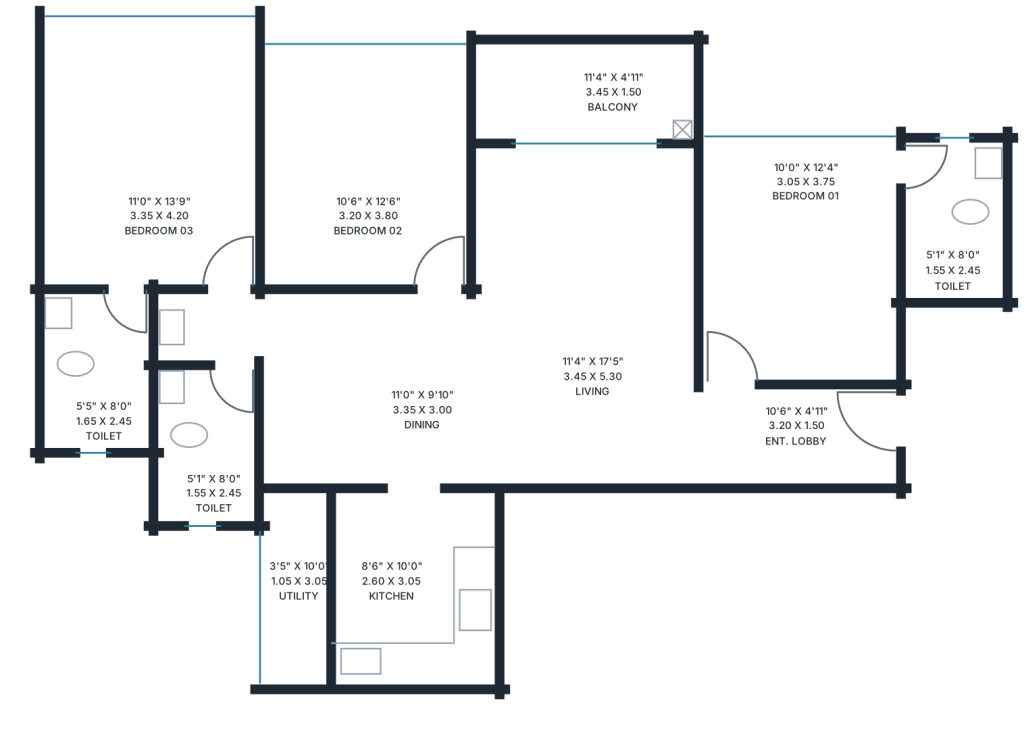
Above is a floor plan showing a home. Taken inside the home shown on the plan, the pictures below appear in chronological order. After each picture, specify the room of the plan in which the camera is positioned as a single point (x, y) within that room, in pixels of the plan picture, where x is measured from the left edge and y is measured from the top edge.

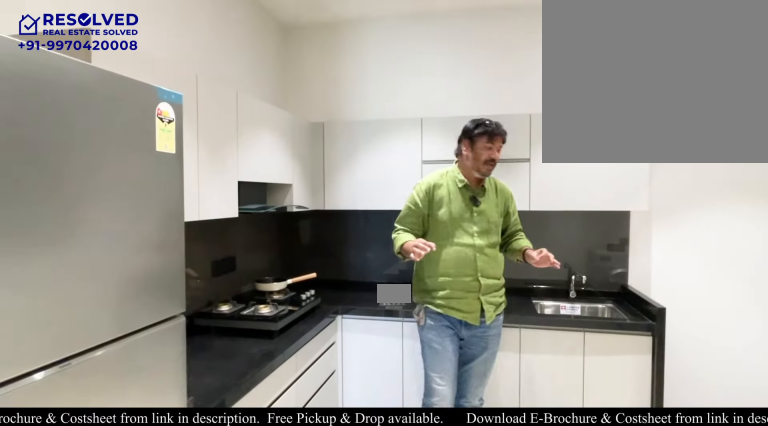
(414, 586)
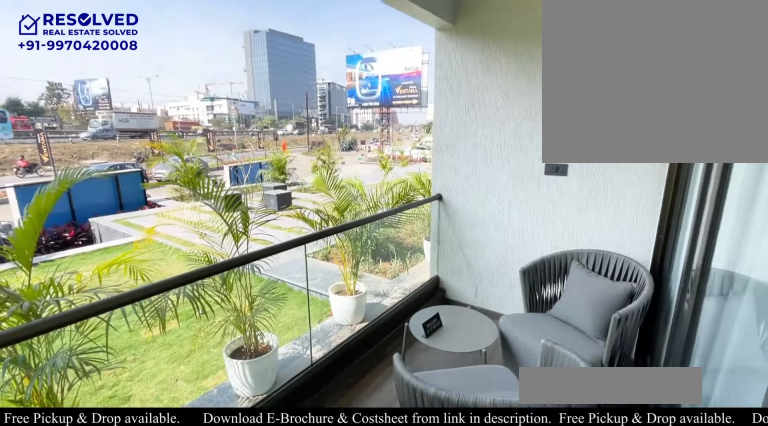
(583, 90)
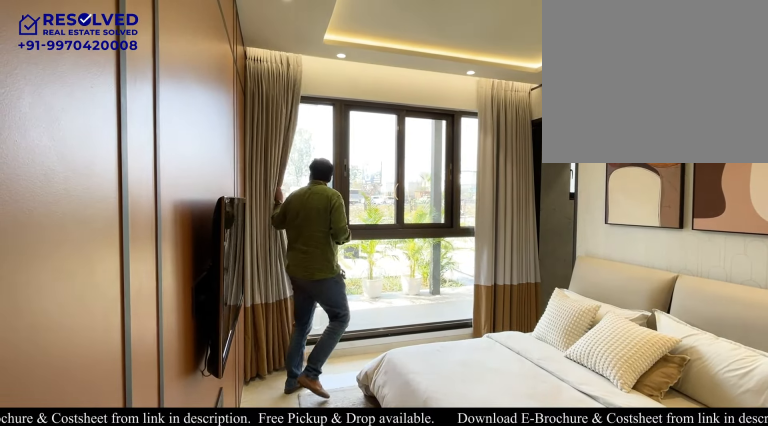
(800, 260)
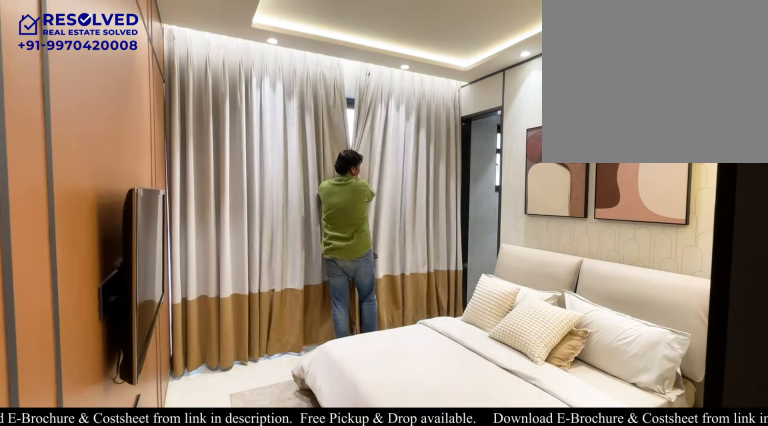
(800, 260)
